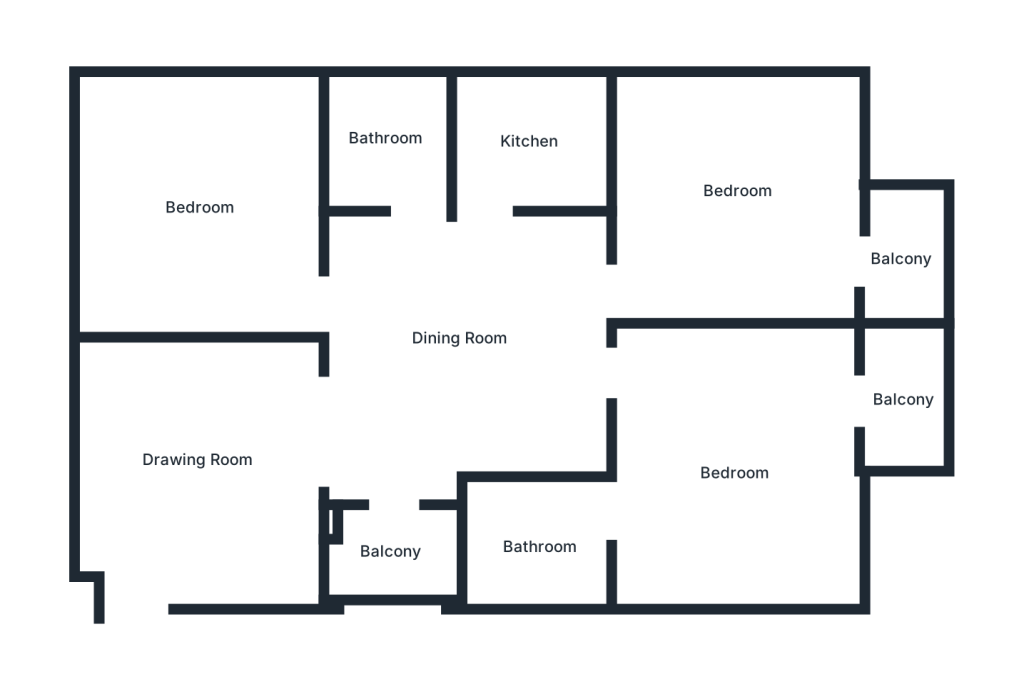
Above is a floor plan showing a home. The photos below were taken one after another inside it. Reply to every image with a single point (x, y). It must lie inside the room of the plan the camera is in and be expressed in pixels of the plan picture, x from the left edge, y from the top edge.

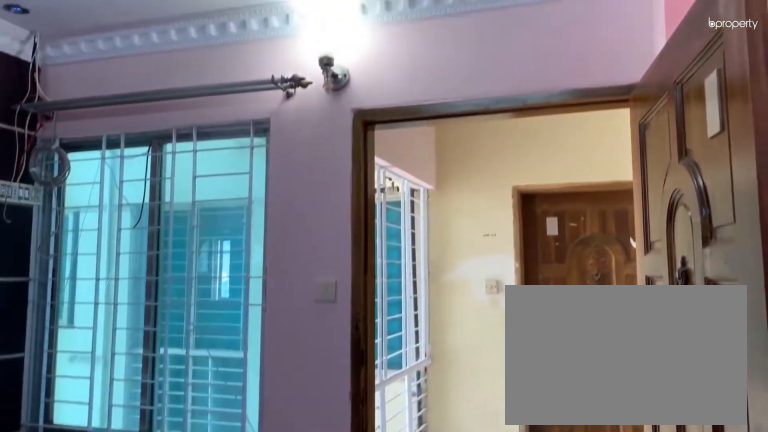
(195, 461)
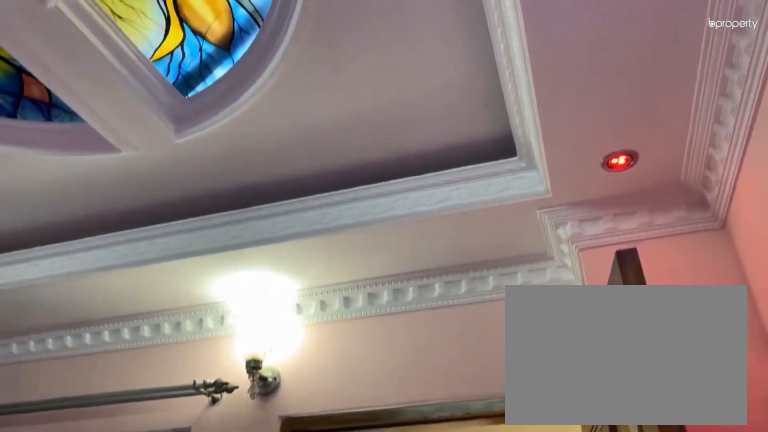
(195, 461)
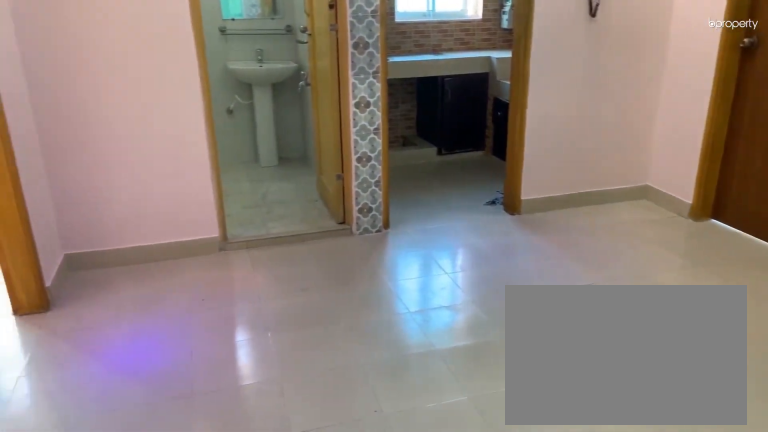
(456, 337)
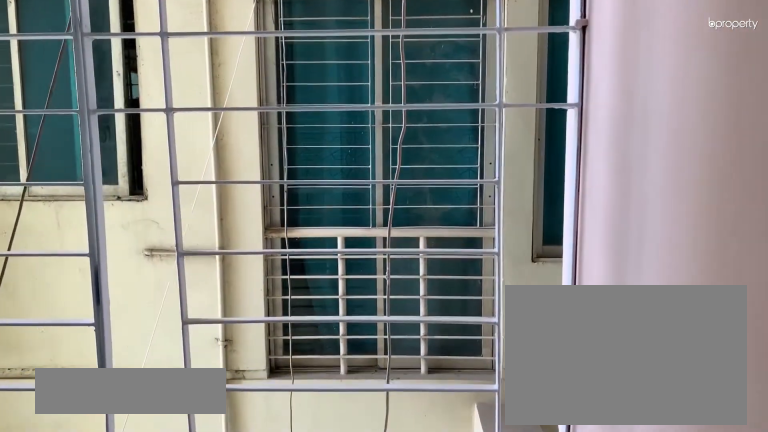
(392, 560)
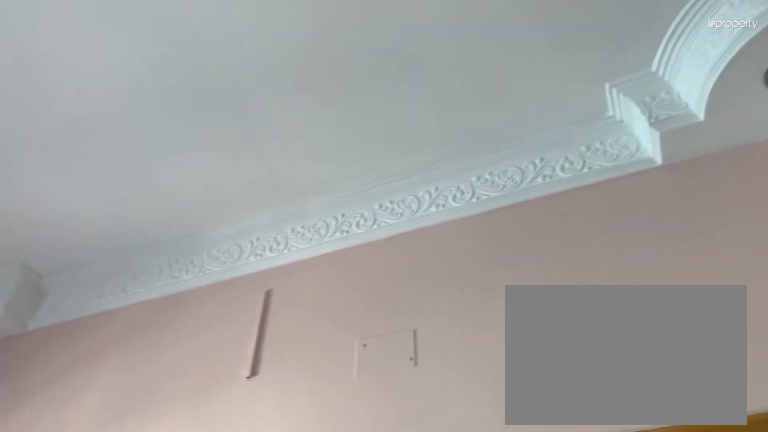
(204, 204)
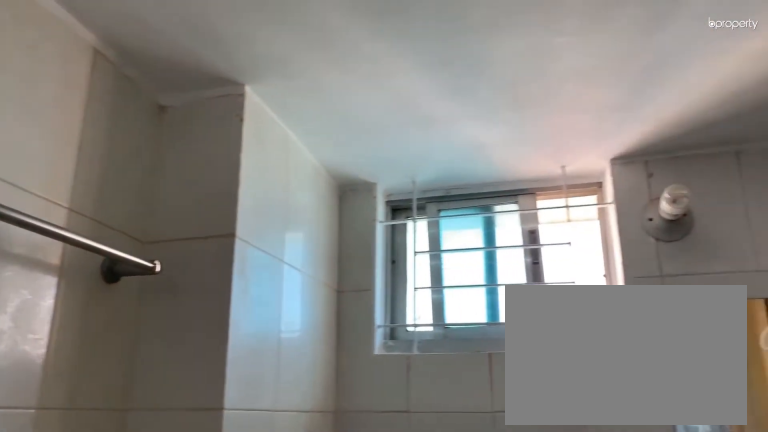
(383, 140)
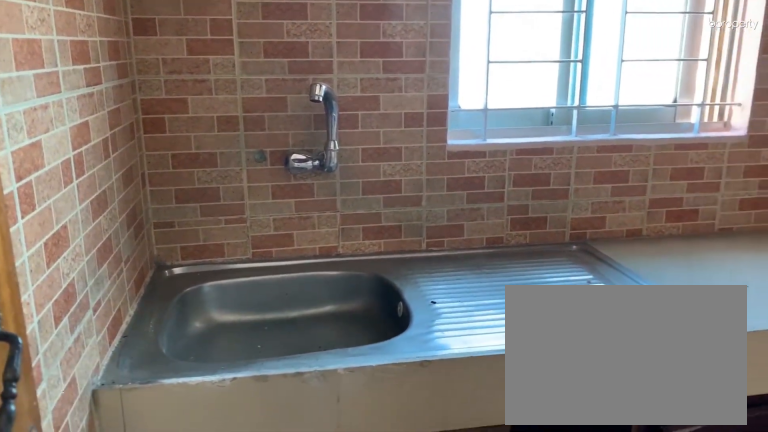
(525, 141)
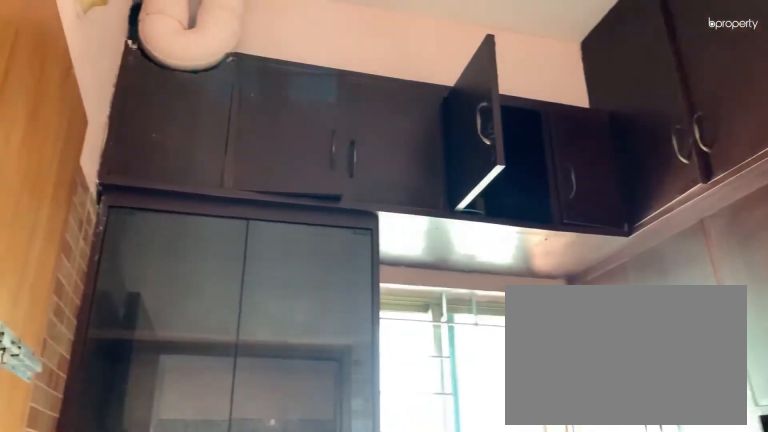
(524, 140)
